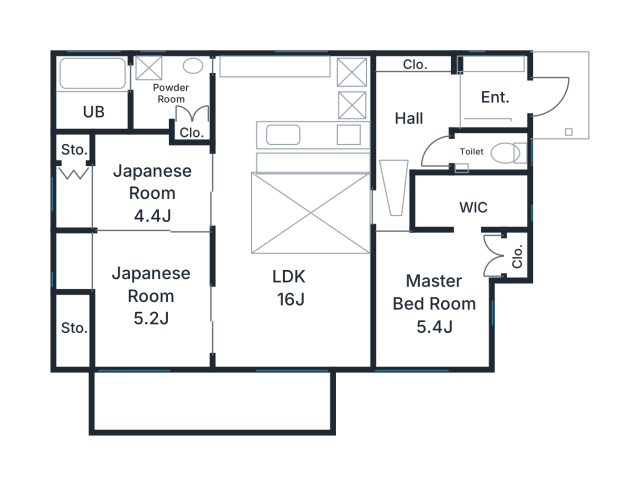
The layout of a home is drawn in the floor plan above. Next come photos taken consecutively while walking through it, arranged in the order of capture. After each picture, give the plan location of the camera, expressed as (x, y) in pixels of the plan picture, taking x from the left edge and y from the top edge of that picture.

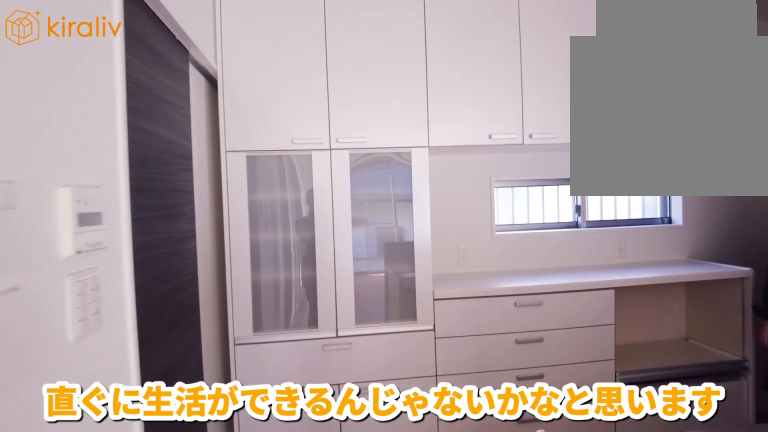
(278, 108)
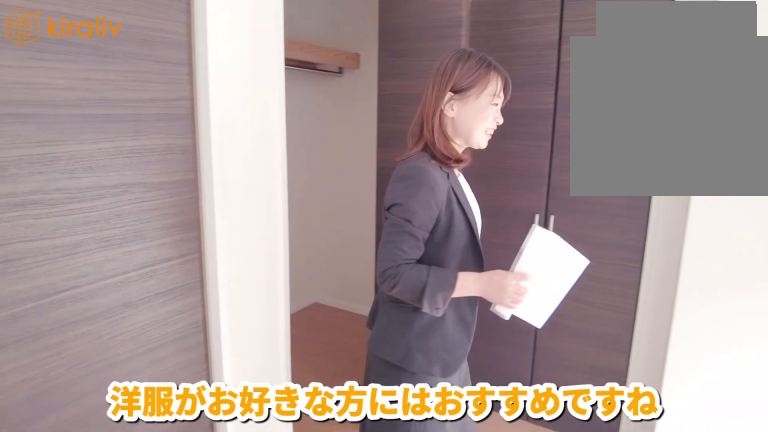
(443, 276)
